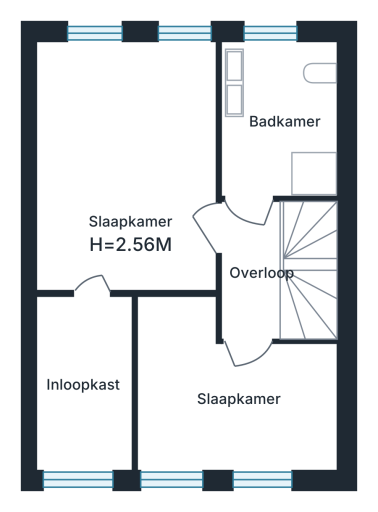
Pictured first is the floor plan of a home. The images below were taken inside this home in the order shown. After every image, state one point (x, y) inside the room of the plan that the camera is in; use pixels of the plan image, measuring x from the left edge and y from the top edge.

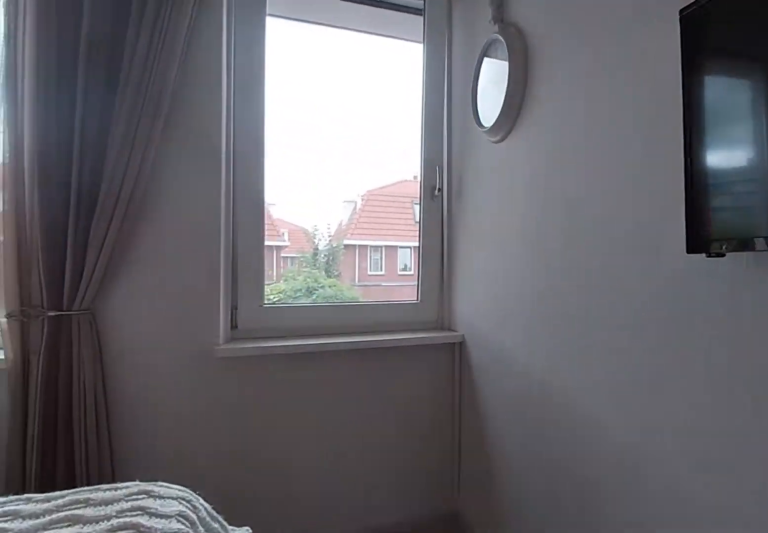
(127, 167)
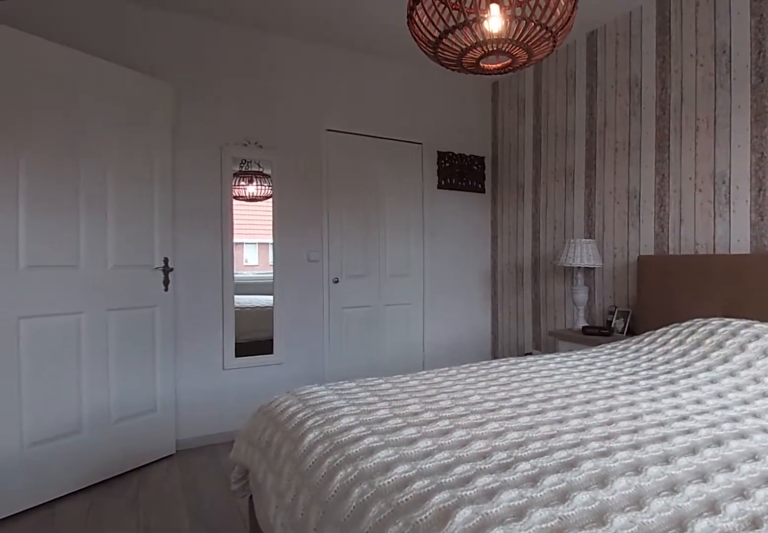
(127, 167)
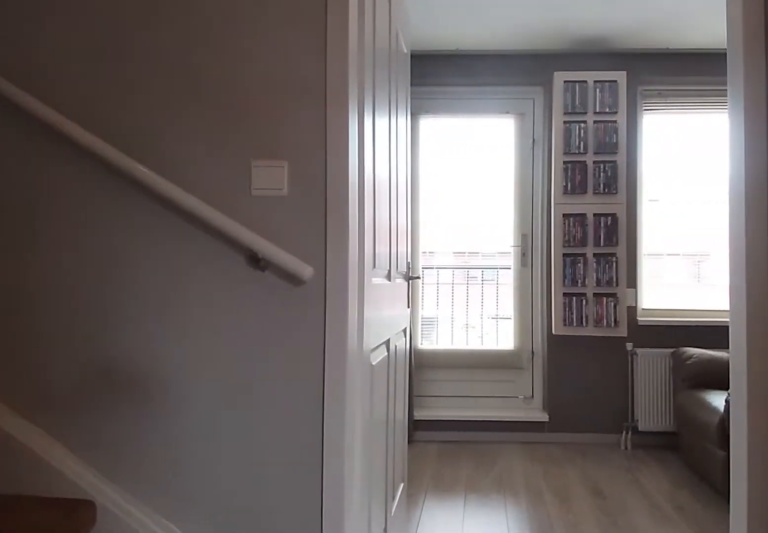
(250, 273)
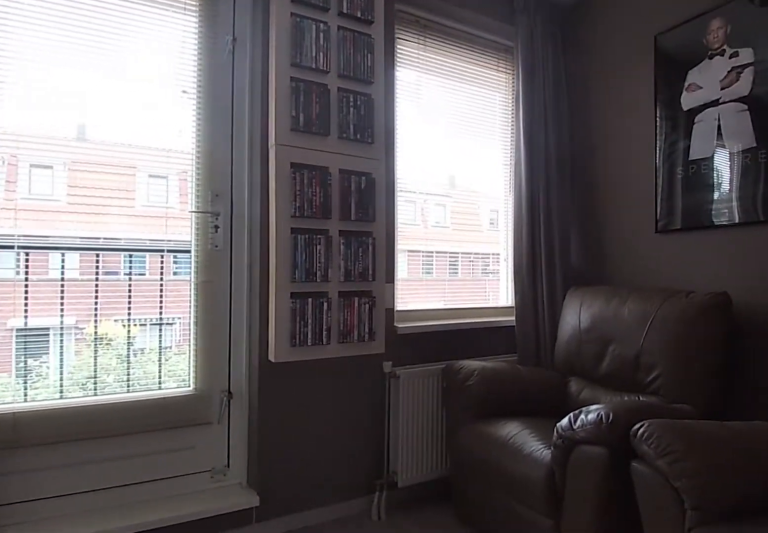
(246, 454)
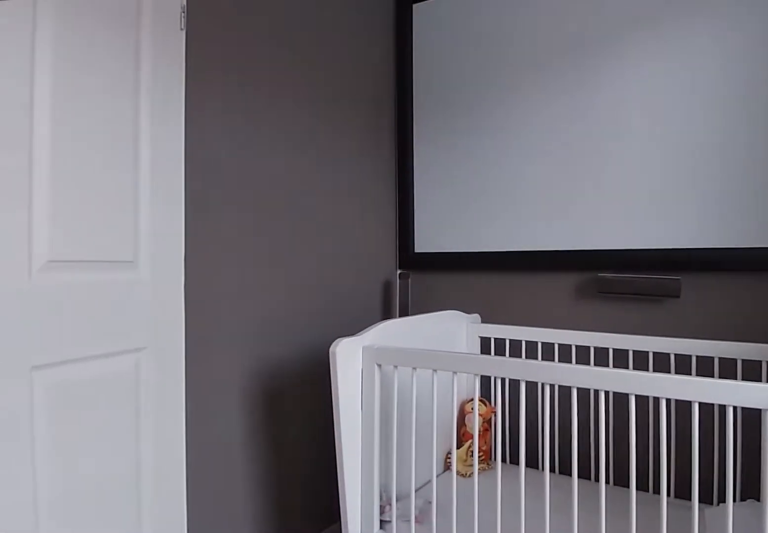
(246, 454)
